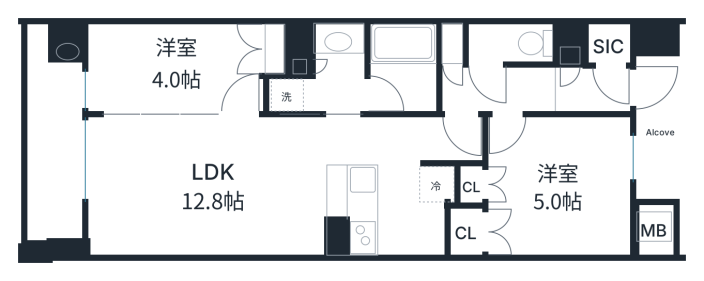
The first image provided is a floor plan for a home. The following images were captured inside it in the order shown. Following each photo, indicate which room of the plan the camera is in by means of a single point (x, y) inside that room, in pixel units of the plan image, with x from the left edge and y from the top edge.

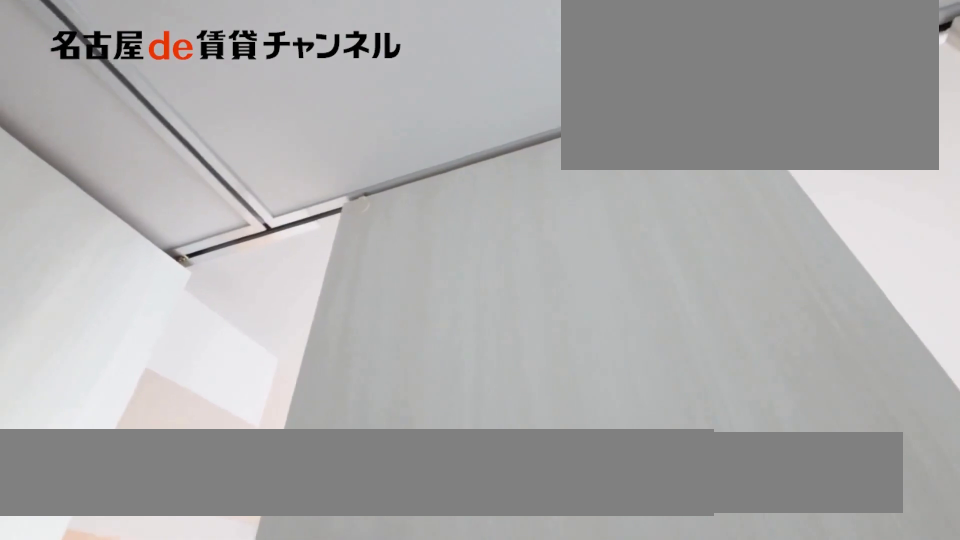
(172, 70)
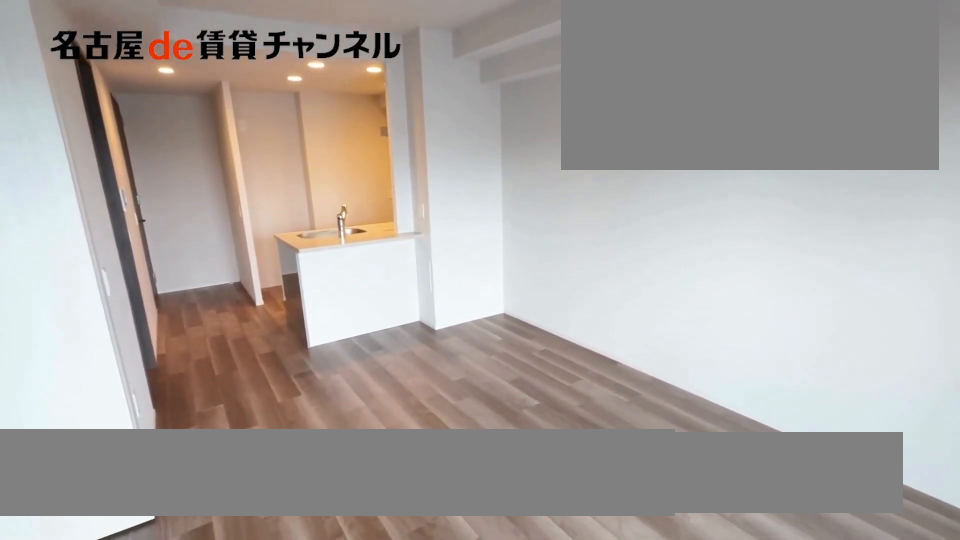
(203, 184)
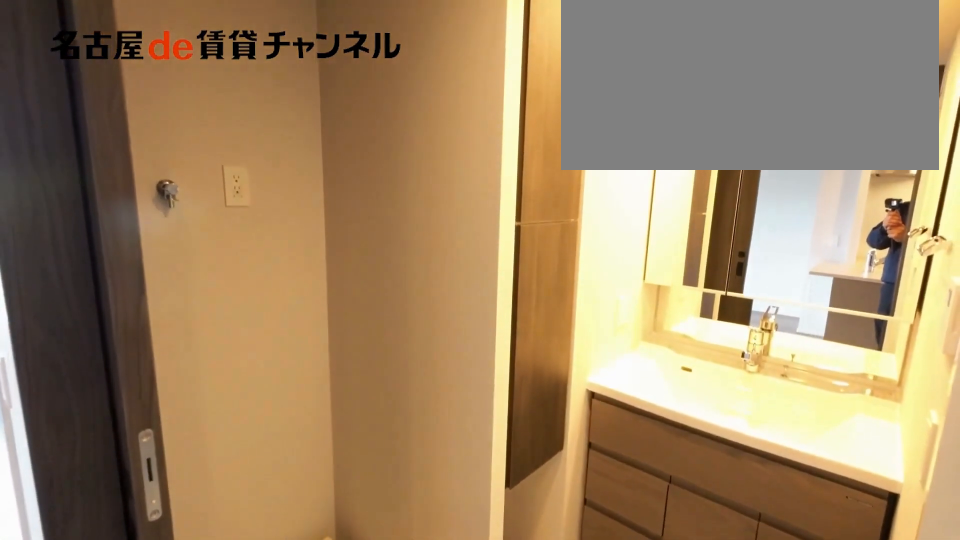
(319, 74)
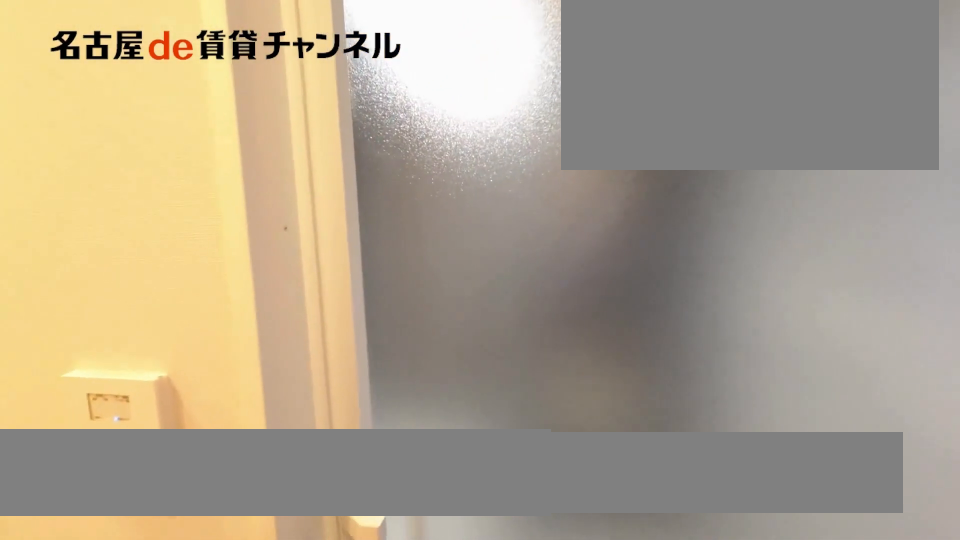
(319, 74)
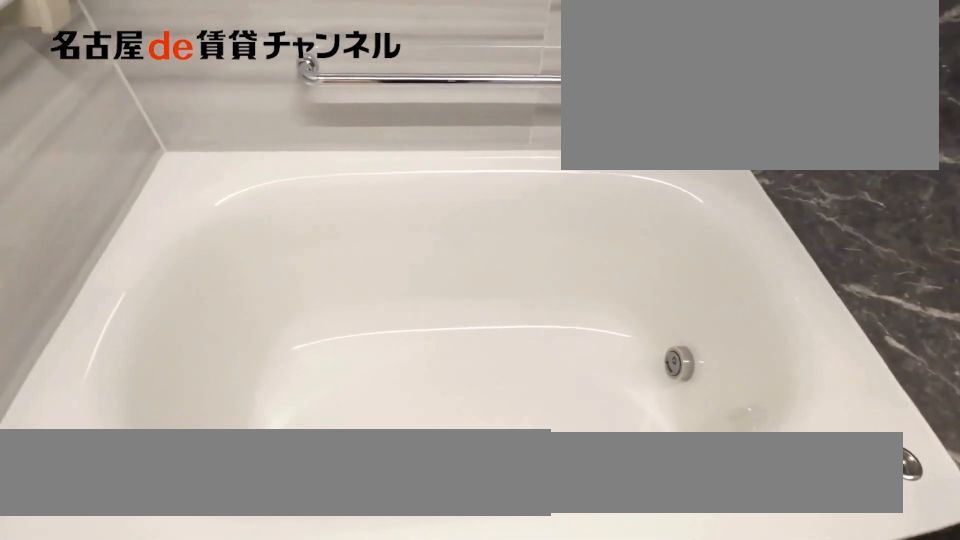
(401, 70)
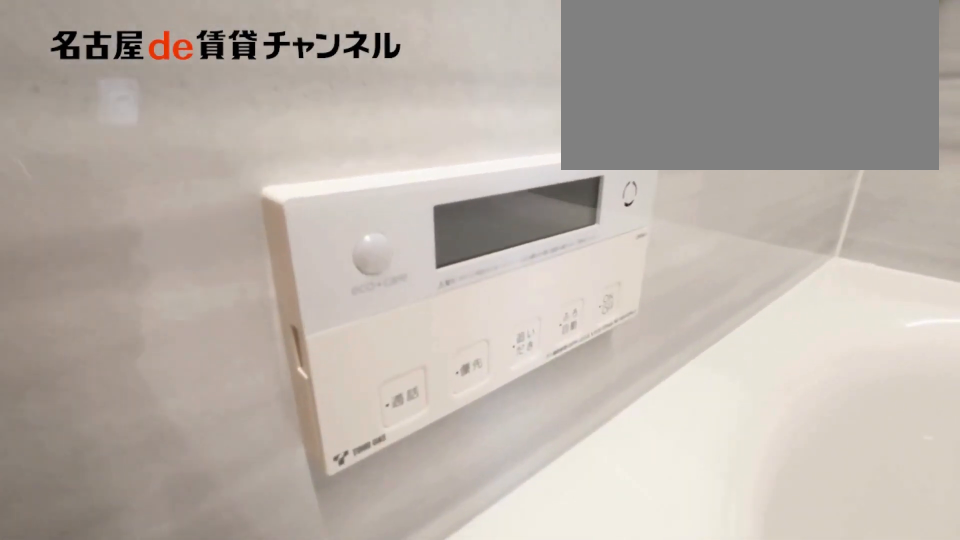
(401, 70)
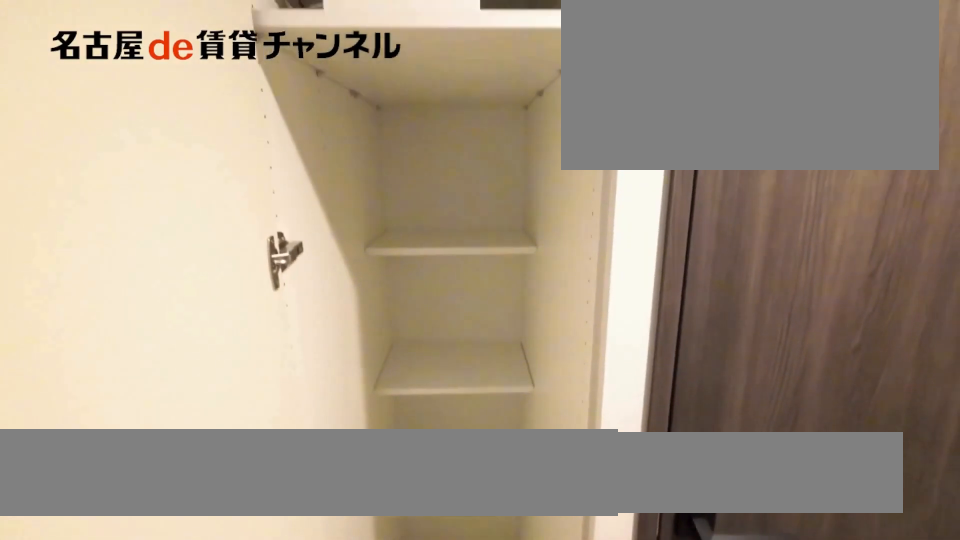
(452, 45)
